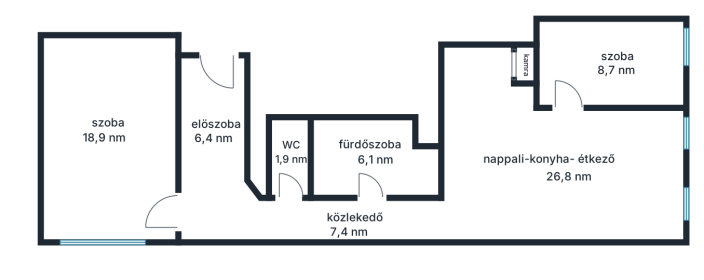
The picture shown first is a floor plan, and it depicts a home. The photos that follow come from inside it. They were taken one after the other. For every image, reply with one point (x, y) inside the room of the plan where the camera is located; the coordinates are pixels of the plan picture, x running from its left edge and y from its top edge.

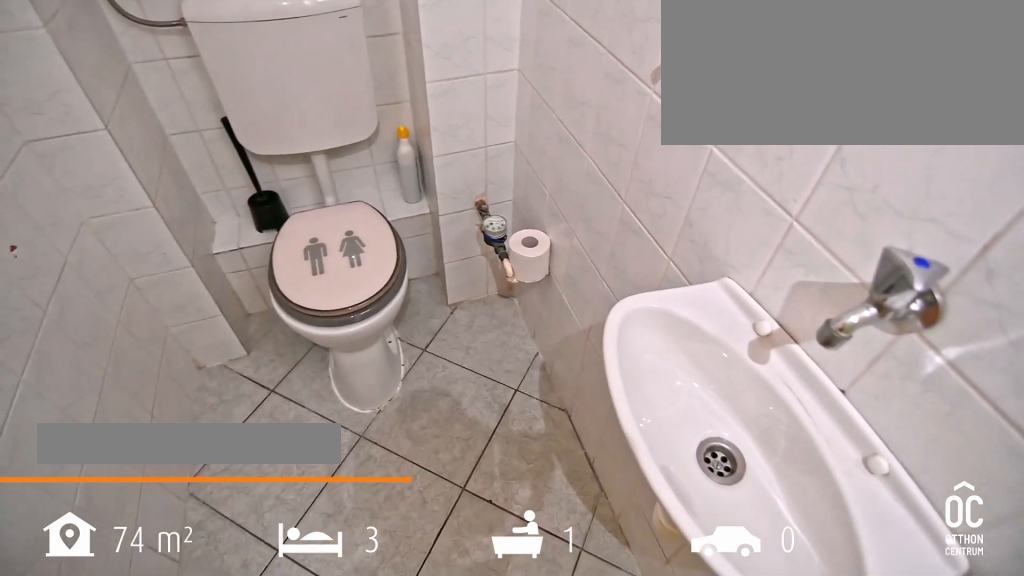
(290, 154)
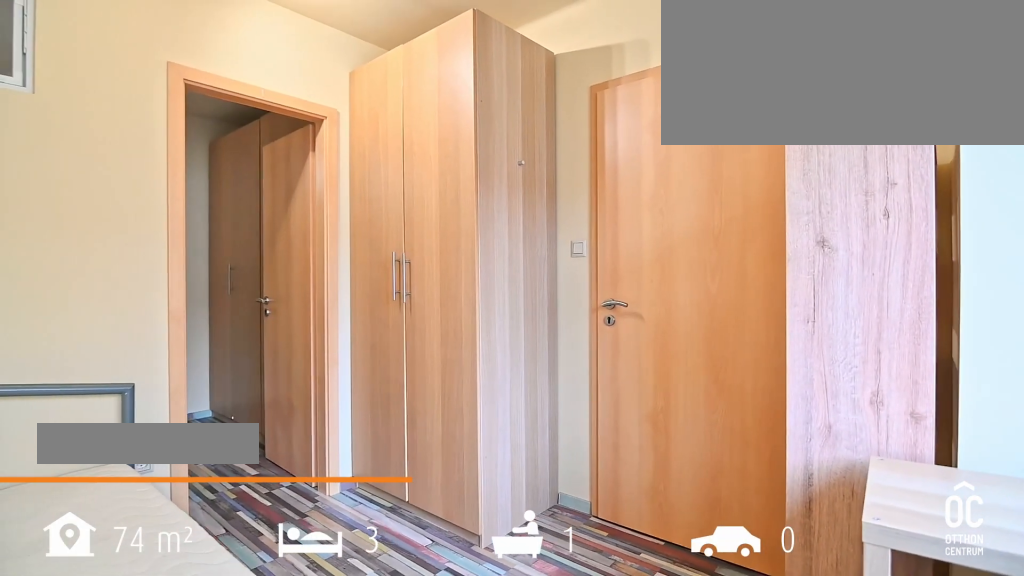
(106, 173)
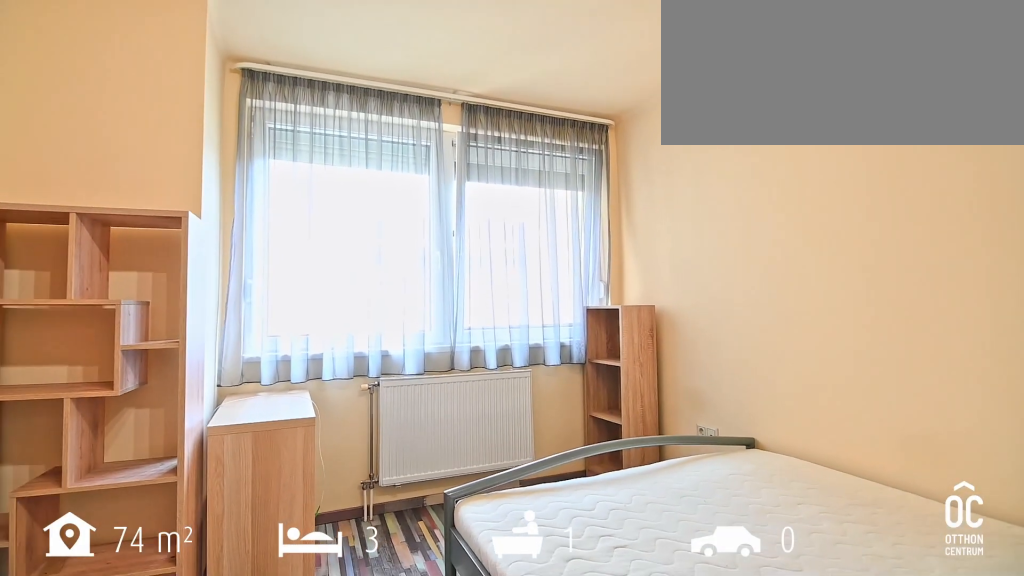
(106, 173)
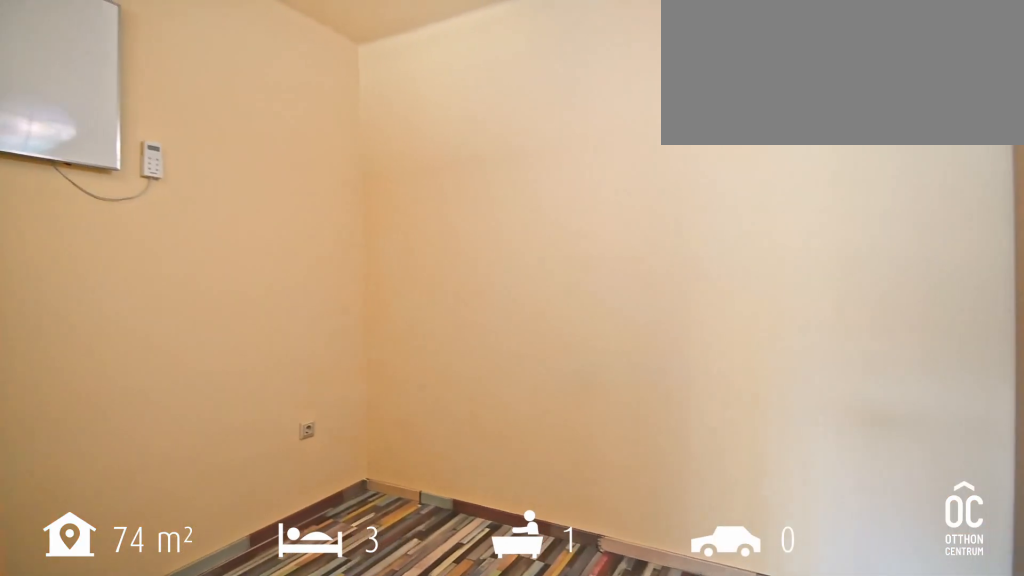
(107, 69)
